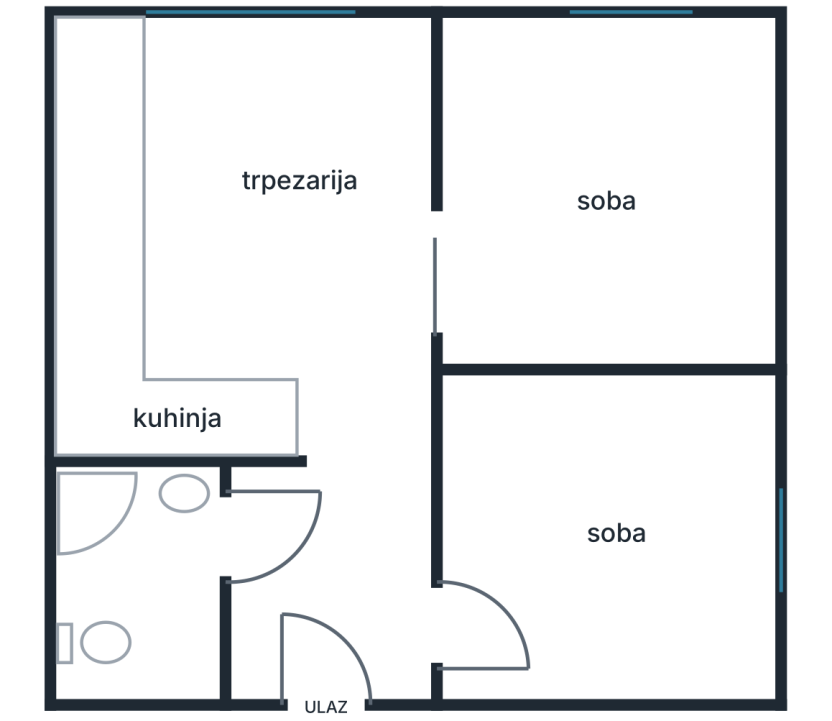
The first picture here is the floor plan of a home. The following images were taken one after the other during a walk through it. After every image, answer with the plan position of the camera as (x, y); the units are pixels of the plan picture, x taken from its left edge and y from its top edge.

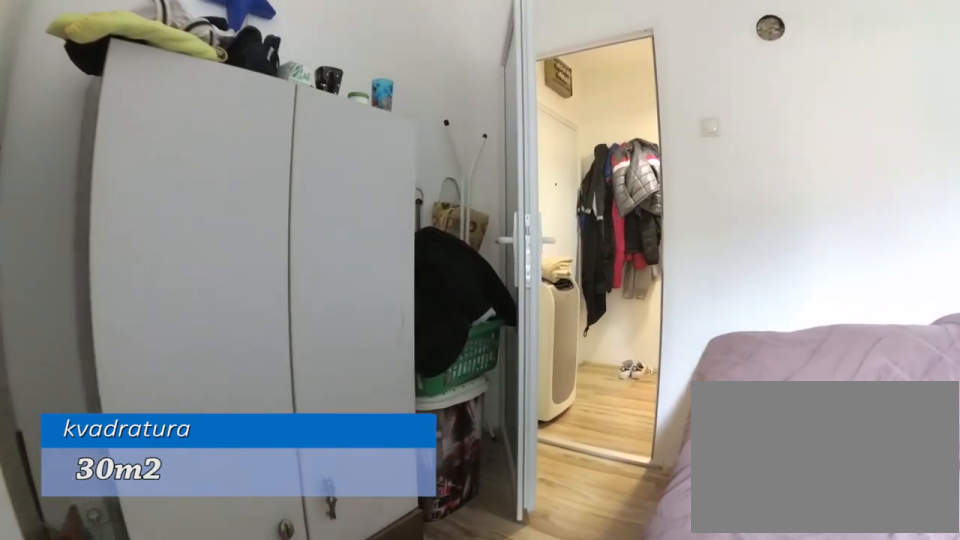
(685, 571)
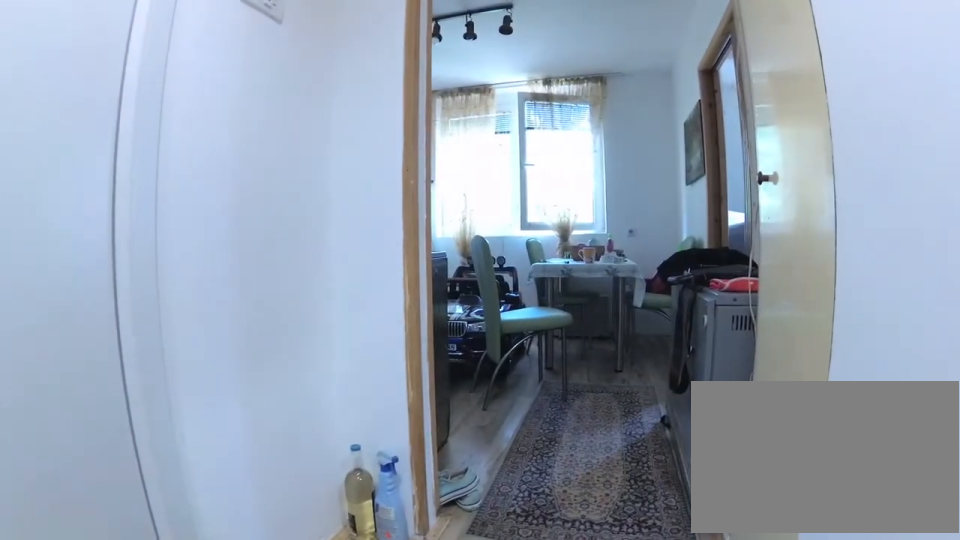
(374, 591)
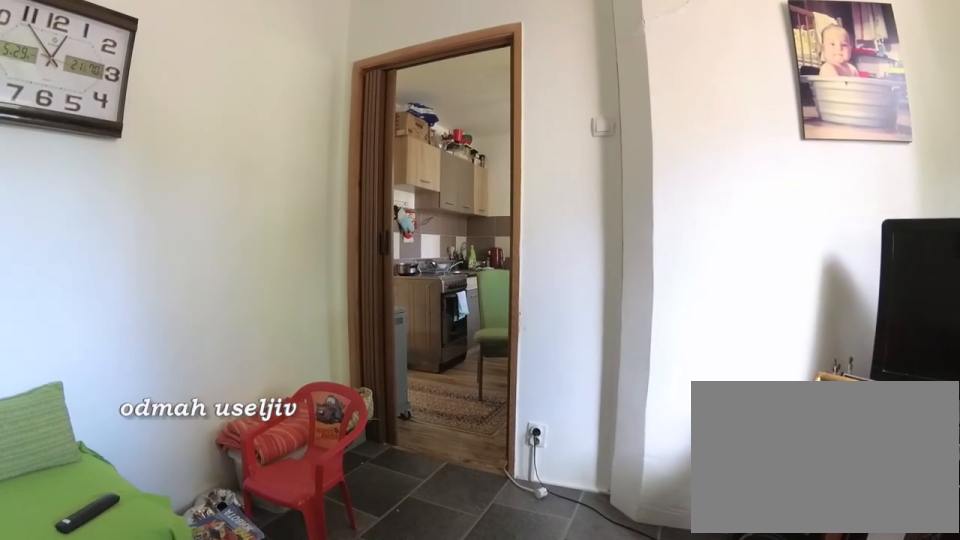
(644, 184)
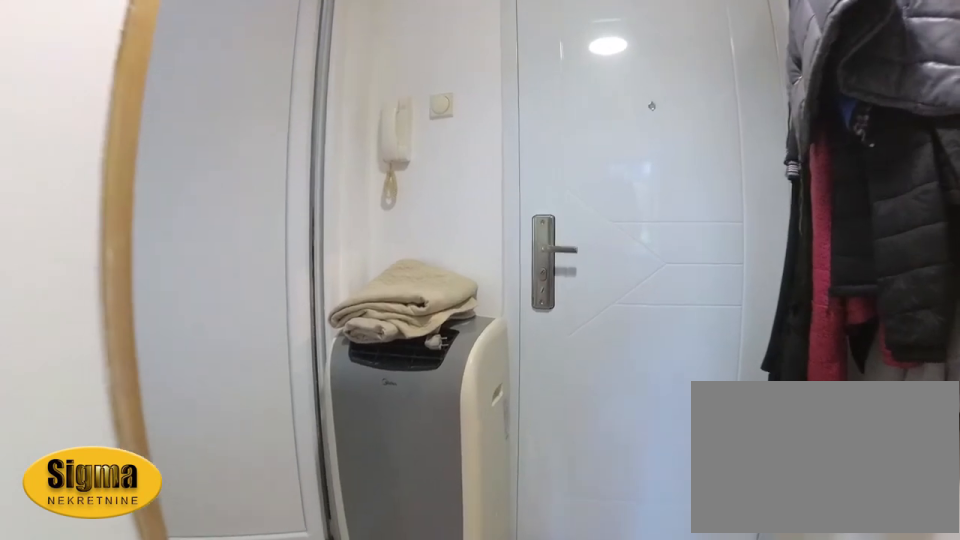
(329, 532)
